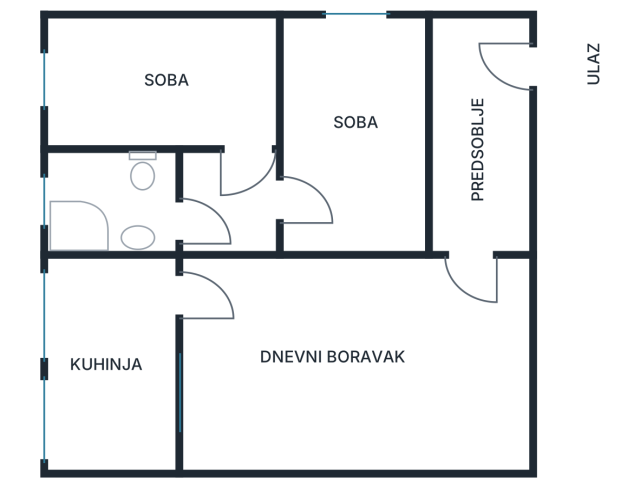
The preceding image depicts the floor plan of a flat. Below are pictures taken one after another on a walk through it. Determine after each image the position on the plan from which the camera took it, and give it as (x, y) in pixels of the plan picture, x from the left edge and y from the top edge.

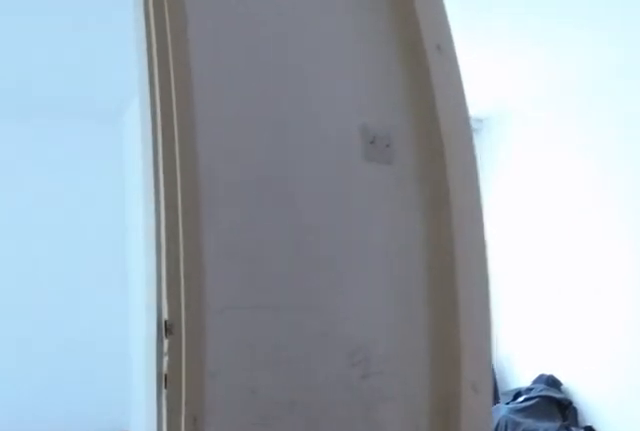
(237, 224)
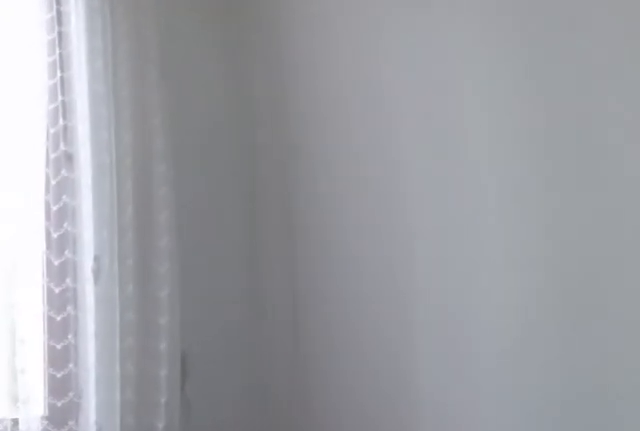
(165, 107)
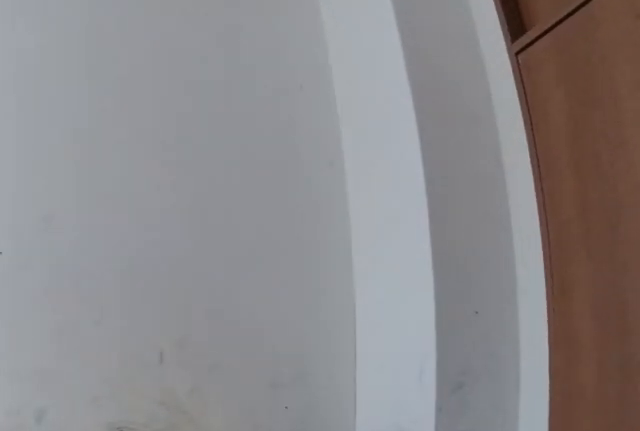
(288, 191)
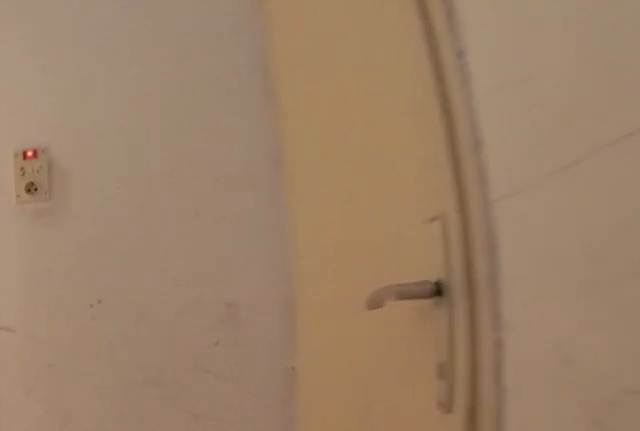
(319, 212)
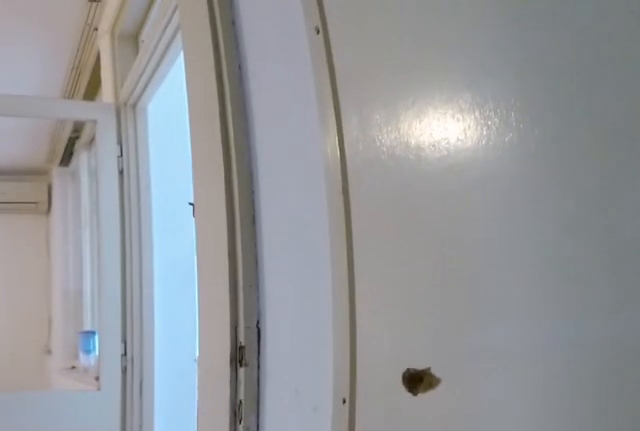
(231, 188)
